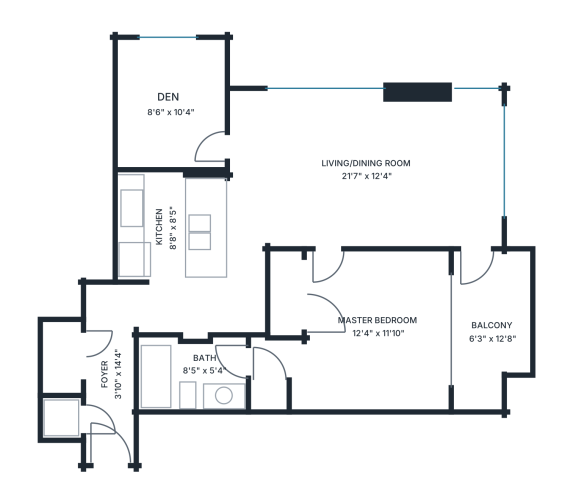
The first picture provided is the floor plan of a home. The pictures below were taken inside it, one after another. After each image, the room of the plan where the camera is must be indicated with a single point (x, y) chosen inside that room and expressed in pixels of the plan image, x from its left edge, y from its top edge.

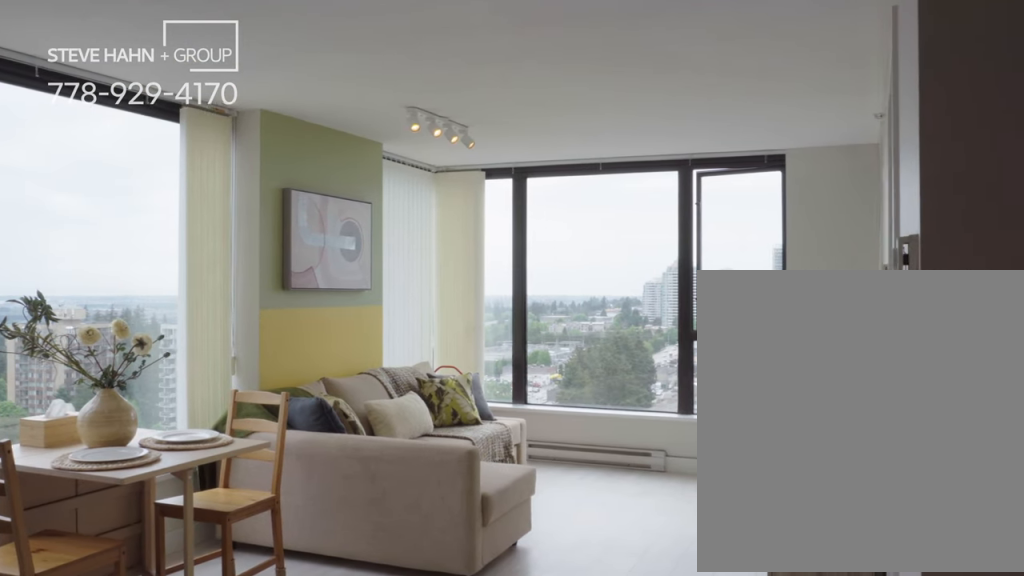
(363, 152)
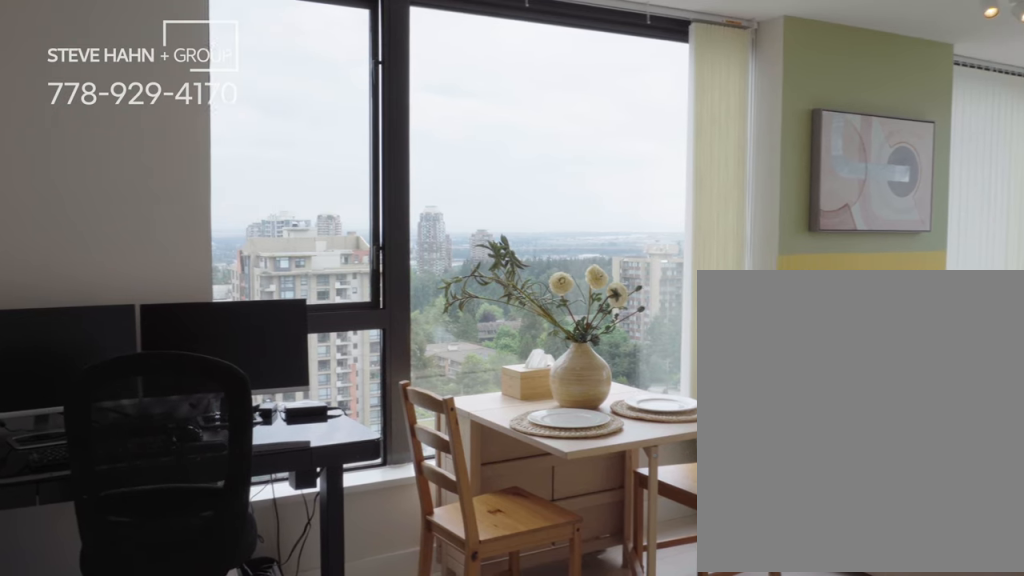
(363, 152)
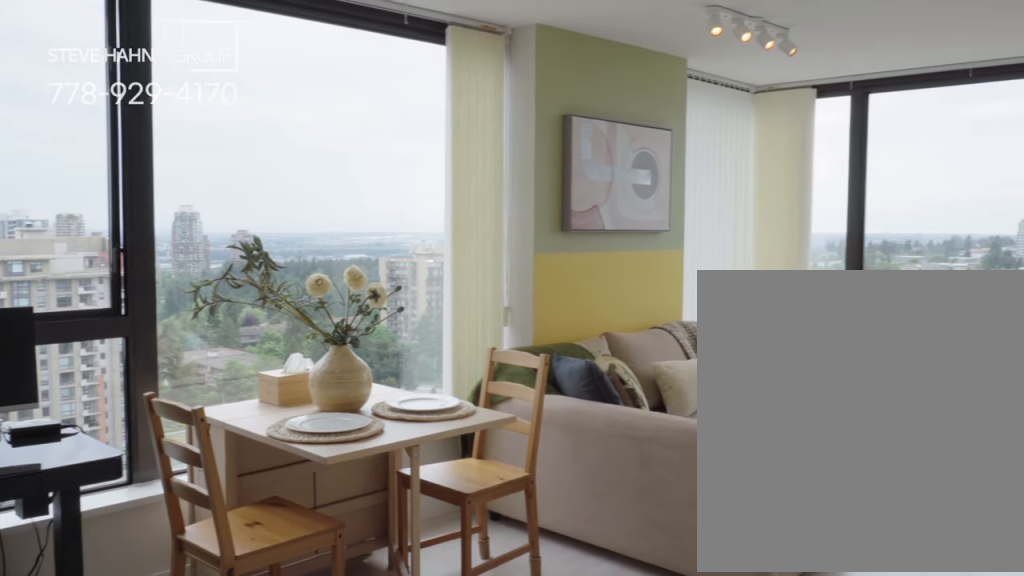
(363, 152)
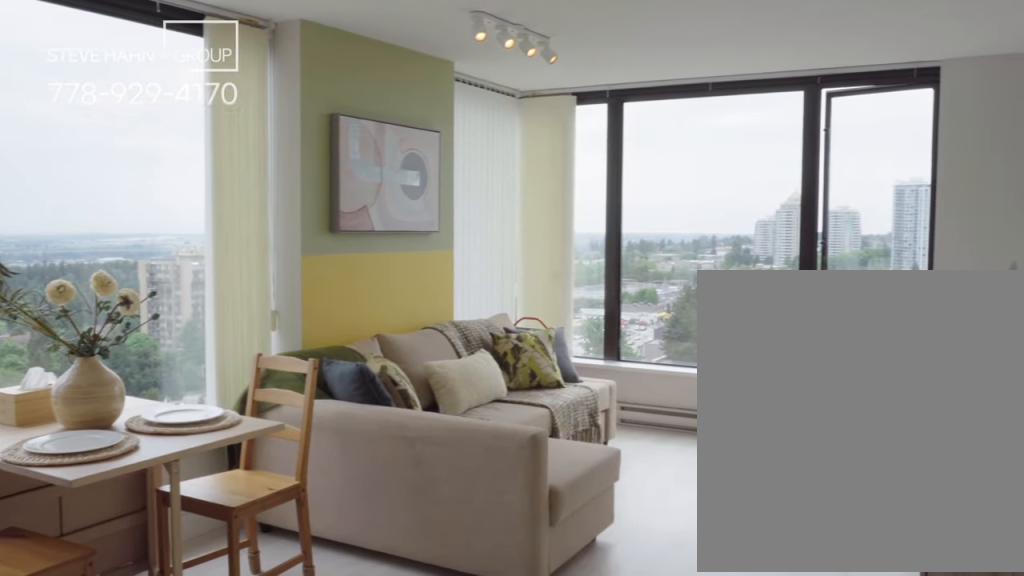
(363, 152)
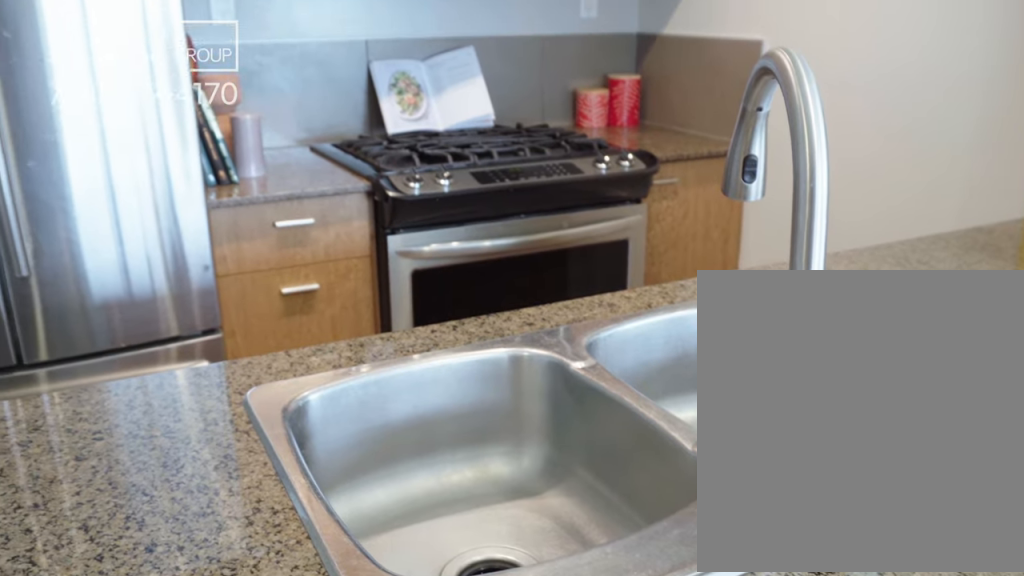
(208, 265)
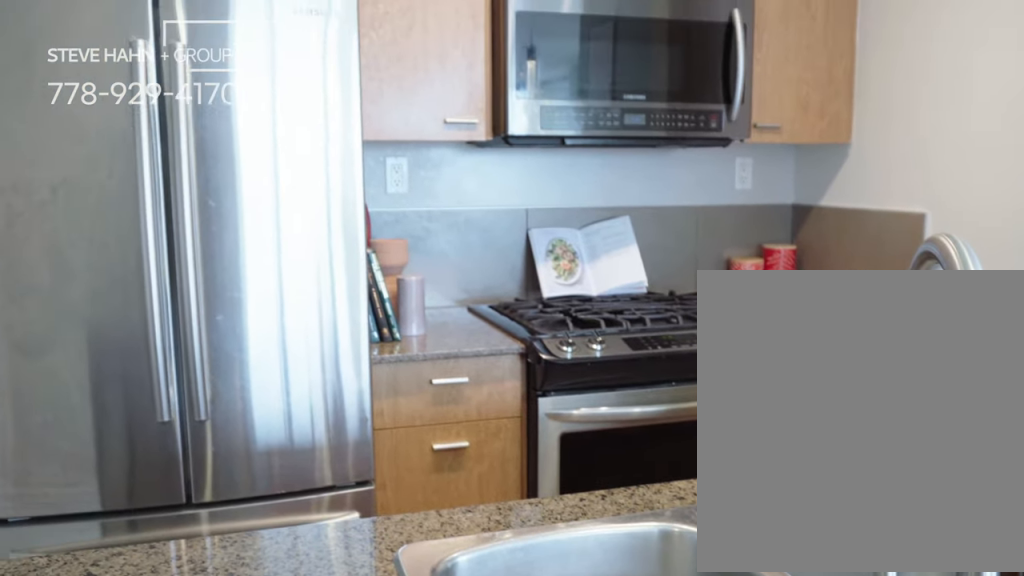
(208, 265)
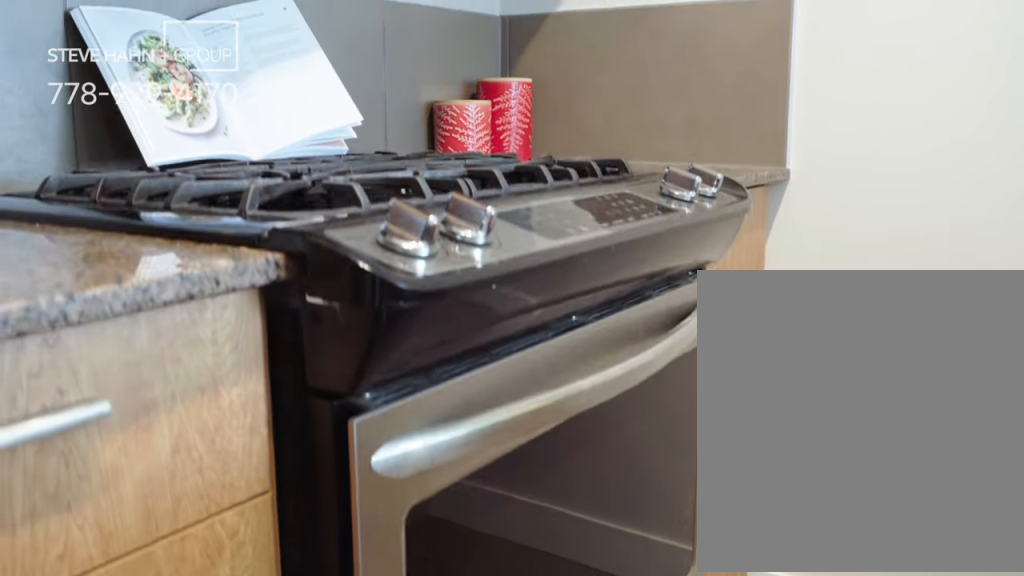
(209, 265)
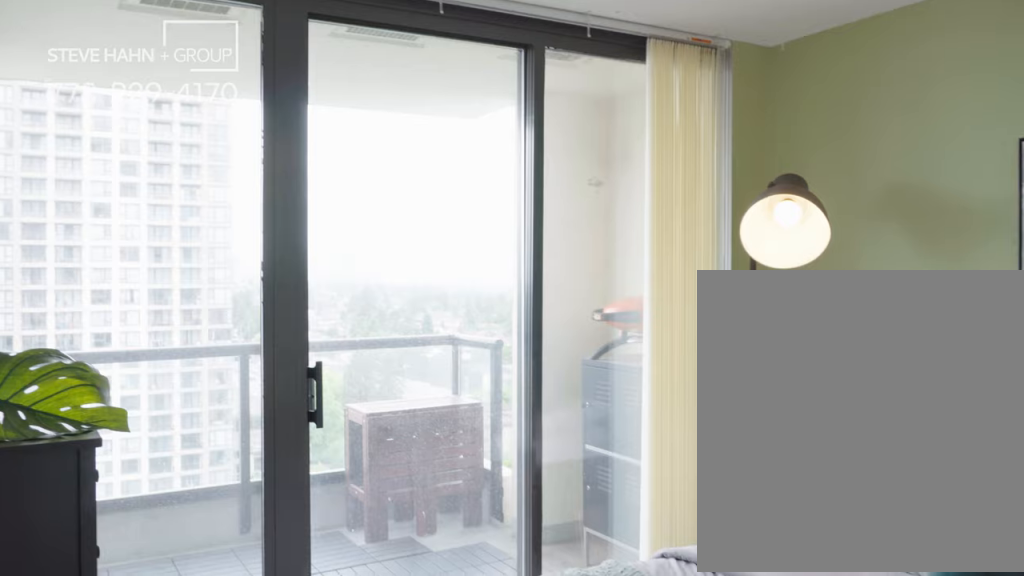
(373, 306)
